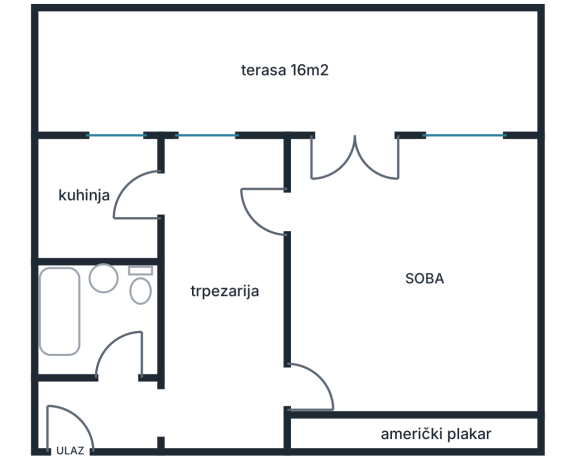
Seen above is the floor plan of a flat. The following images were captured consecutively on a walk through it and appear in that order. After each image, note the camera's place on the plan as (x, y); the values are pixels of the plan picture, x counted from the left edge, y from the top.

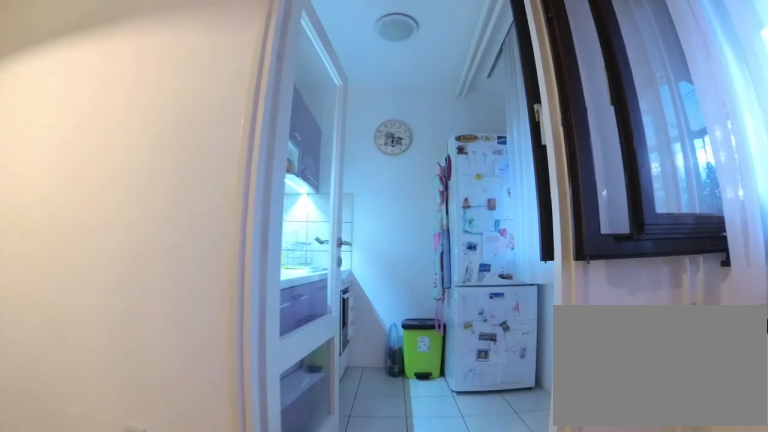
(252, 203)
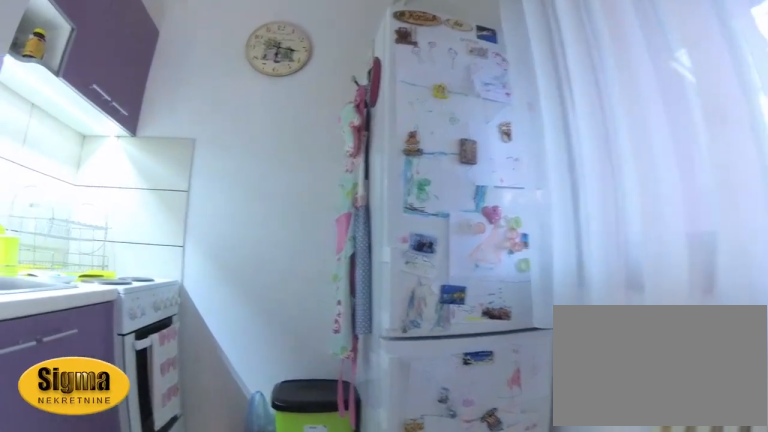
(154, 203)
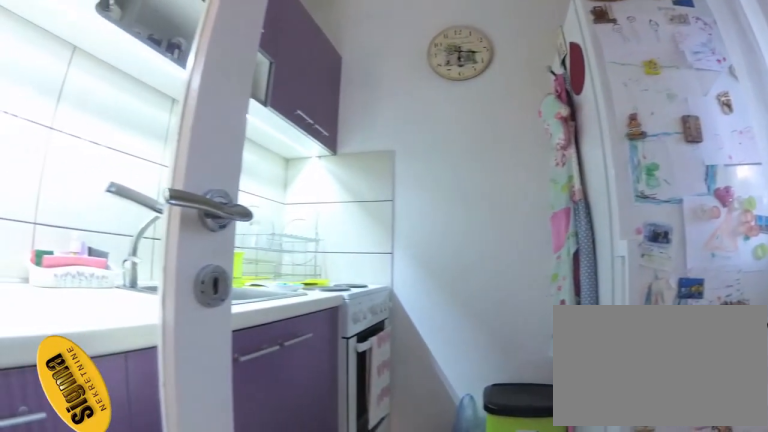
(143, 193)
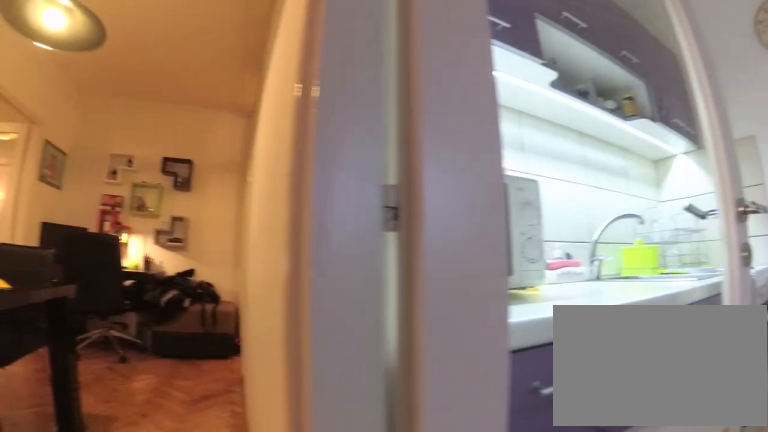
(170, 171)
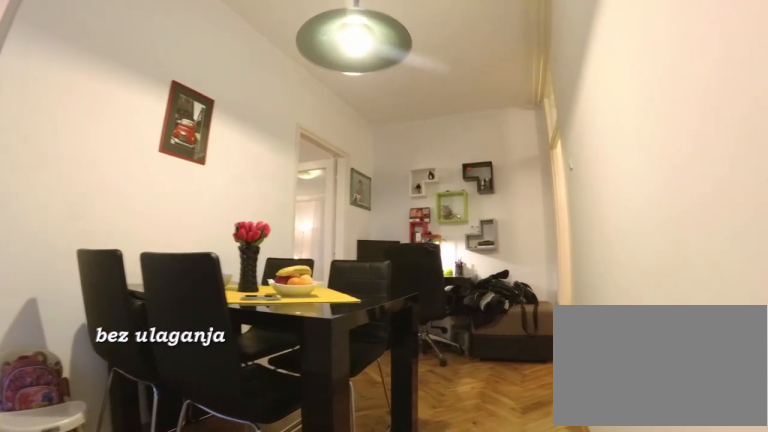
(188, 181)
